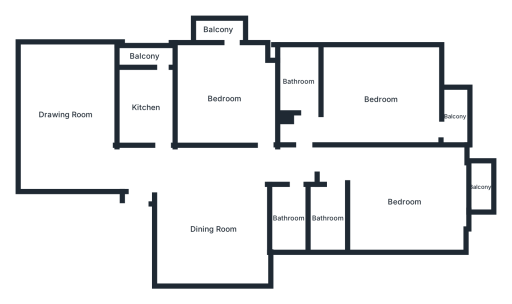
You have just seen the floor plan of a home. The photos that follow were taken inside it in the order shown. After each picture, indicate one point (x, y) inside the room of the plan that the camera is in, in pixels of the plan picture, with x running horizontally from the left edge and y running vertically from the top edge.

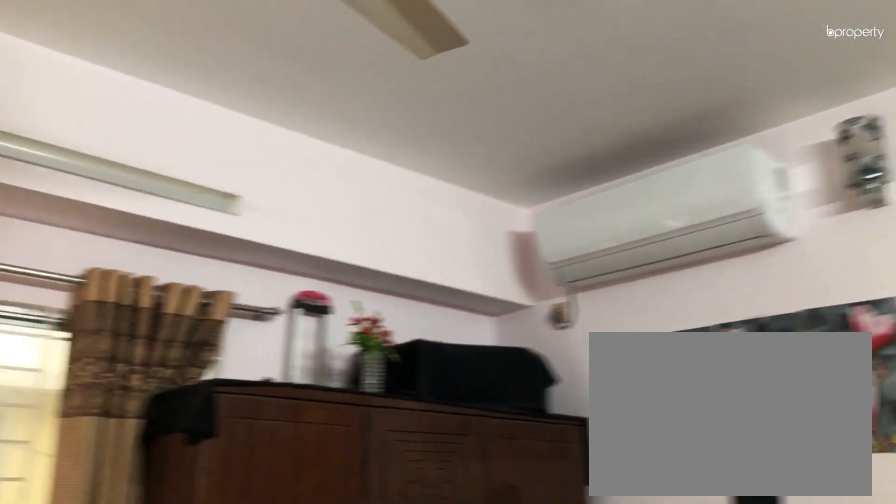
(405, 202)
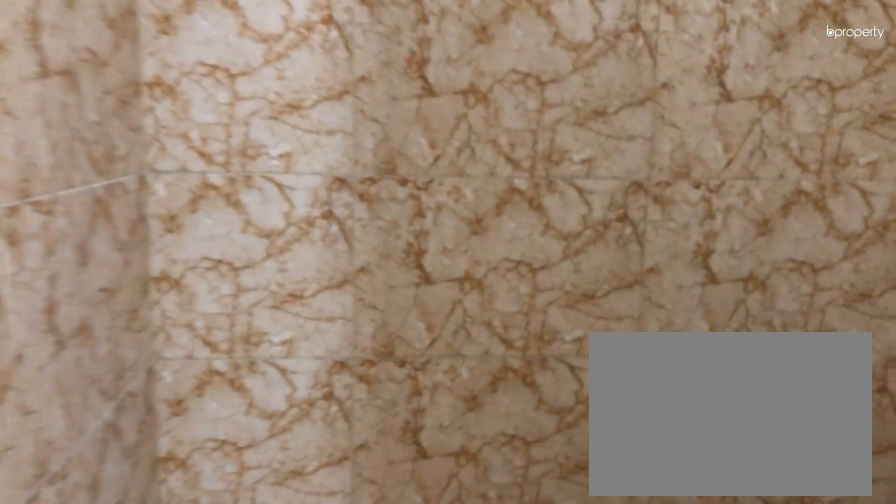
(328, 217)
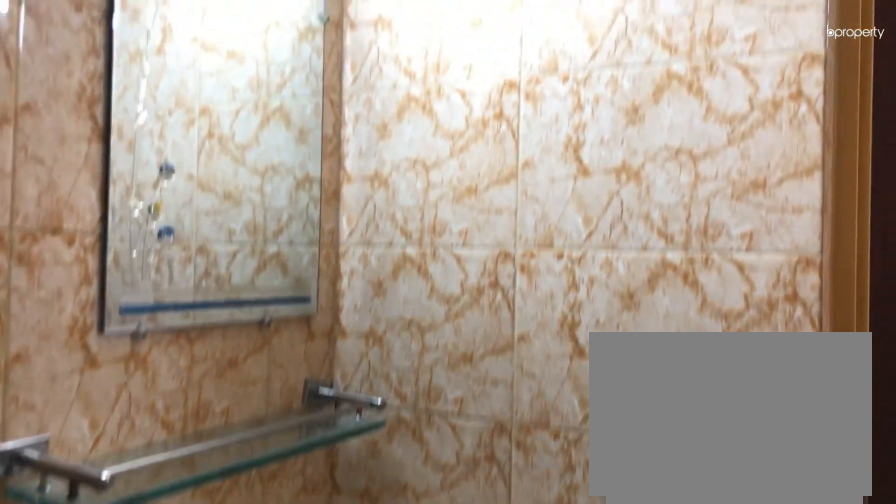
(328, 217)
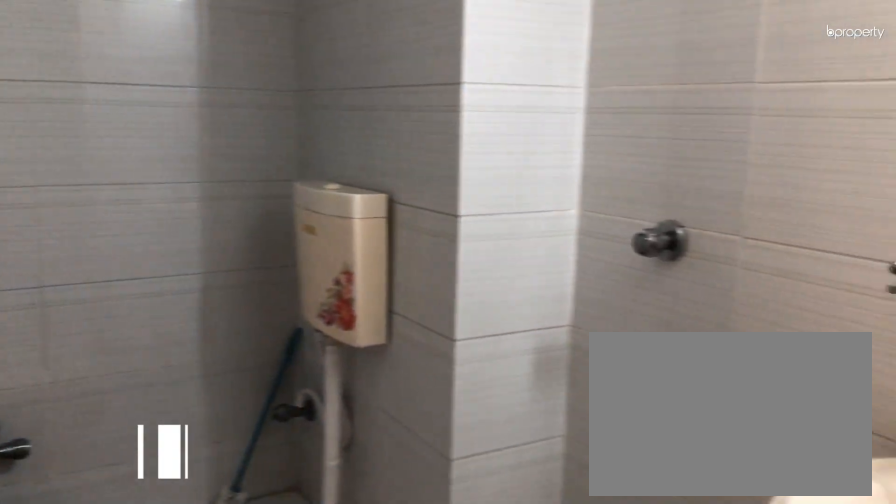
(288, 217)
